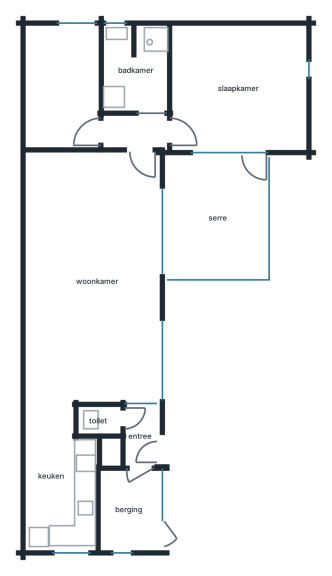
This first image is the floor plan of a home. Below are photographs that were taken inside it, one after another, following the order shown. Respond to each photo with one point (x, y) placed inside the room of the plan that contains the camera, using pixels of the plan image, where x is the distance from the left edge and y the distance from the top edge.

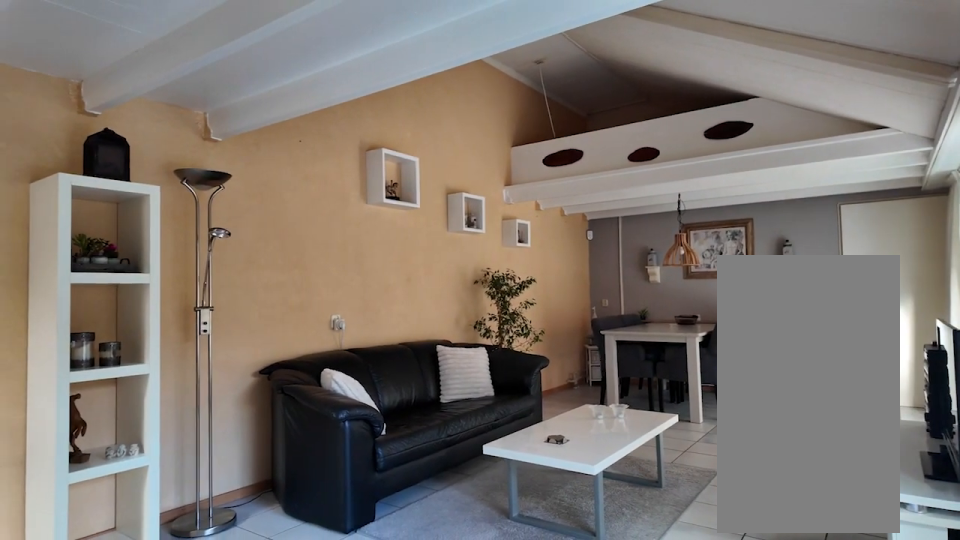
(92, 277)
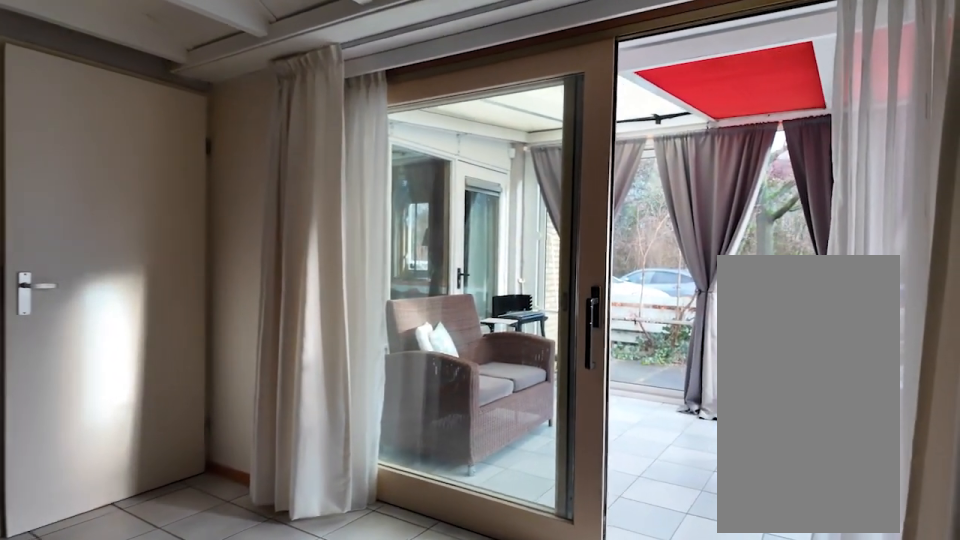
(92, 277)
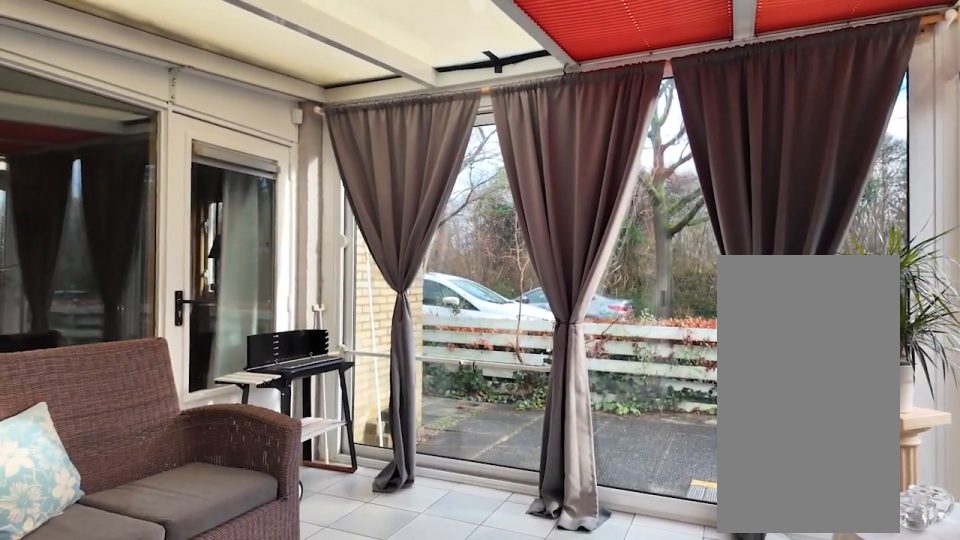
(217, 217)
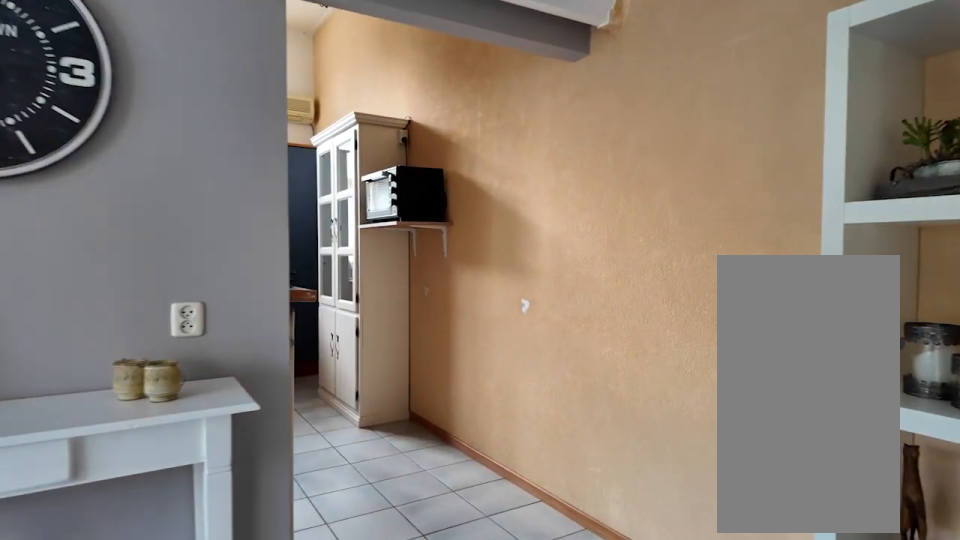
(92, 277)
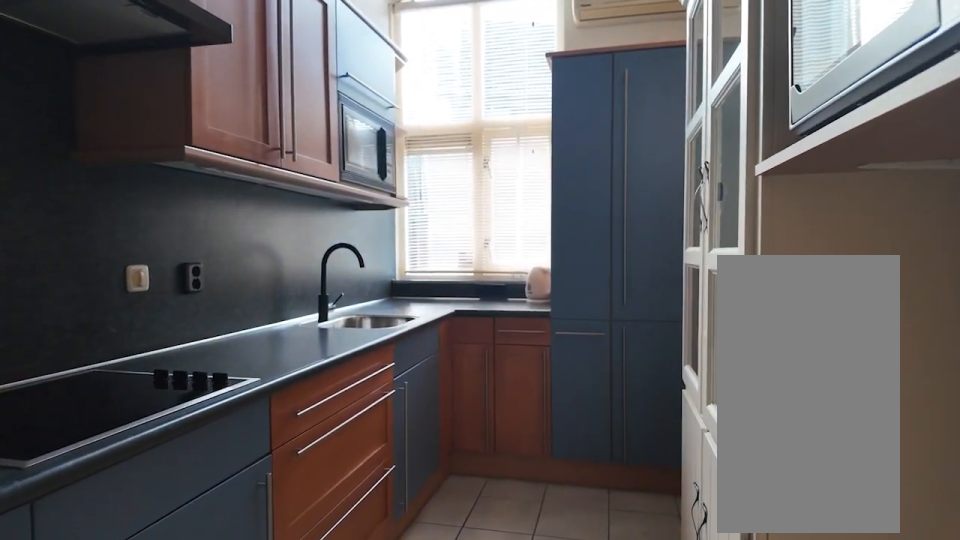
(51, 465)
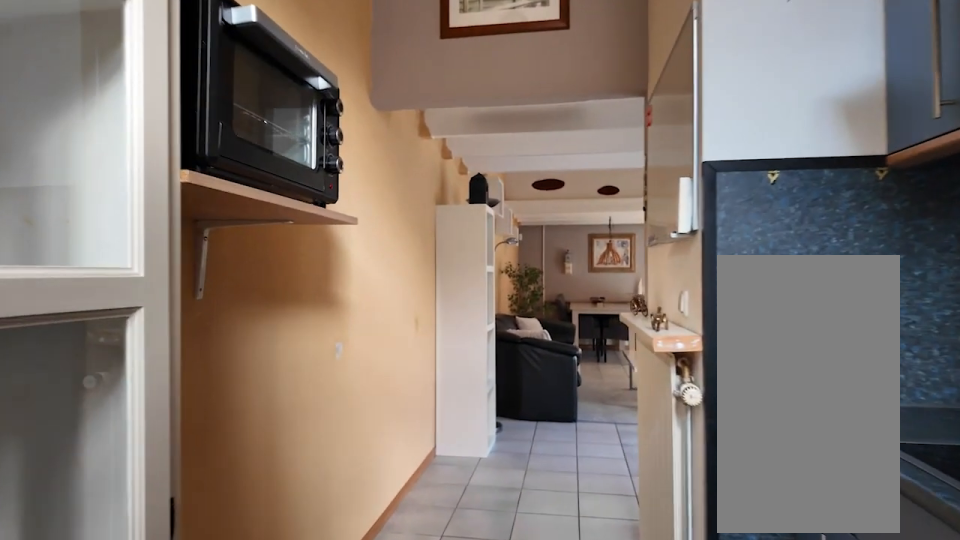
(51, 465)
